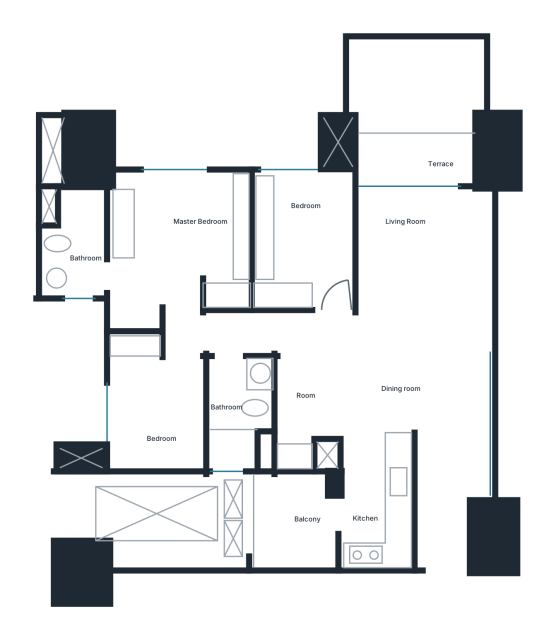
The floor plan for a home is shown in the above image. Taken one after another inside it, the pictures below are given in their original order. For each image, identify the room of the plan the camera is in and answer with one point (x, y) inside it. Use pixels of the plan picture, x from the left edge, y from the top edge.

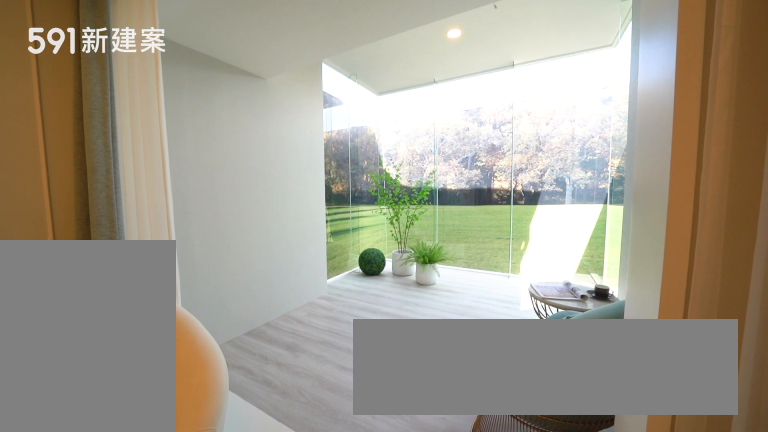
(422, 111)
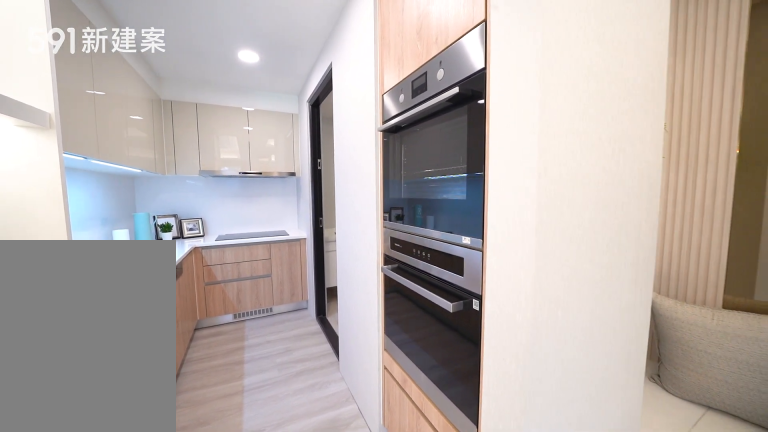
(378, 500)
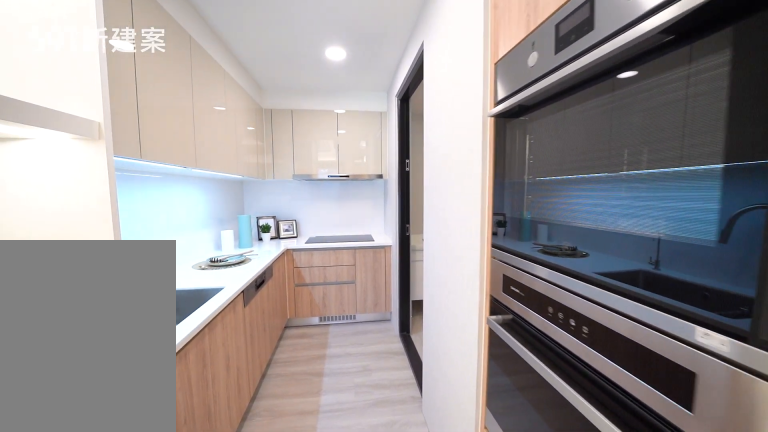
(378, 500)
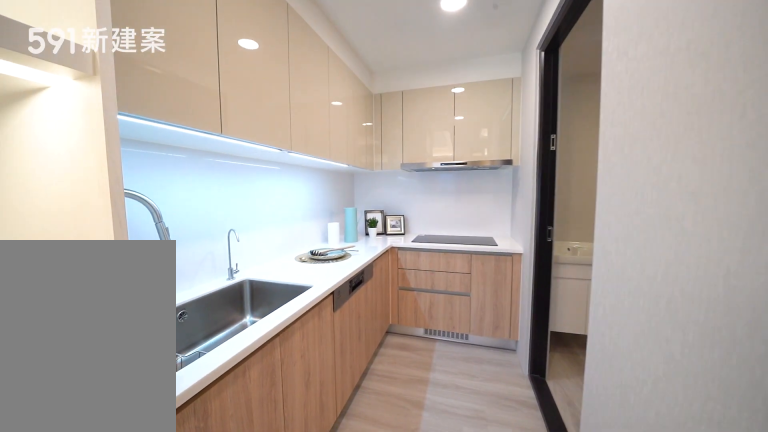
(378, 500)
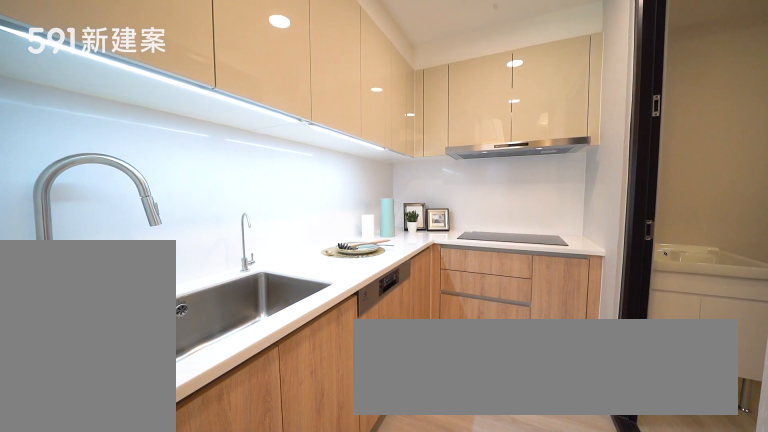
(378, 500)
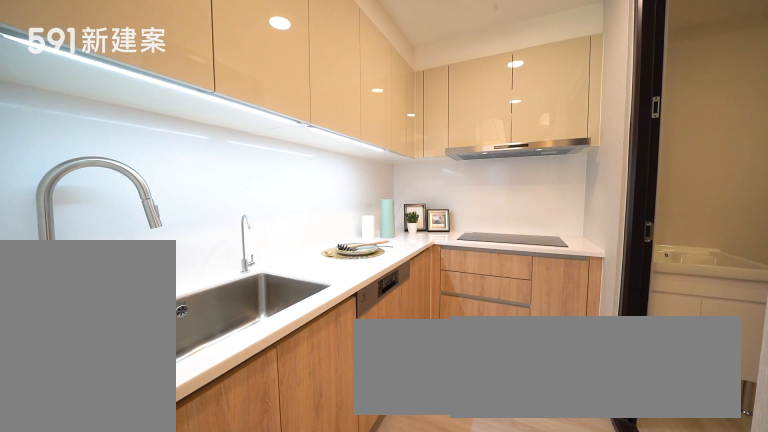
(378, 500)
